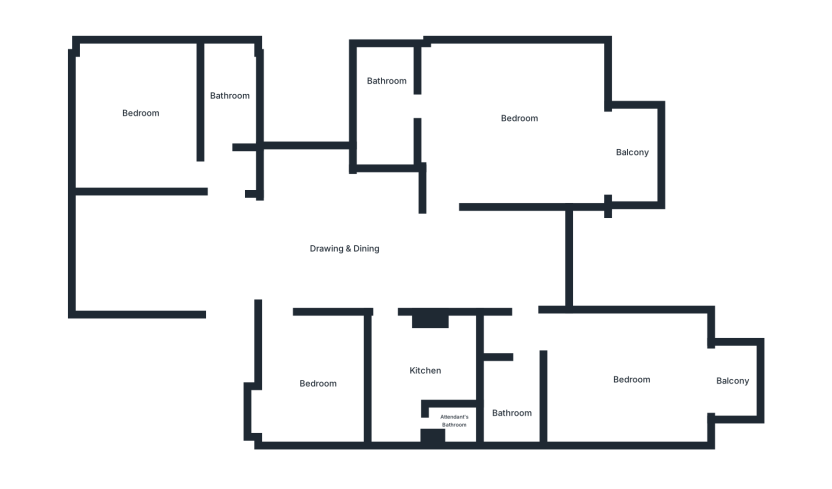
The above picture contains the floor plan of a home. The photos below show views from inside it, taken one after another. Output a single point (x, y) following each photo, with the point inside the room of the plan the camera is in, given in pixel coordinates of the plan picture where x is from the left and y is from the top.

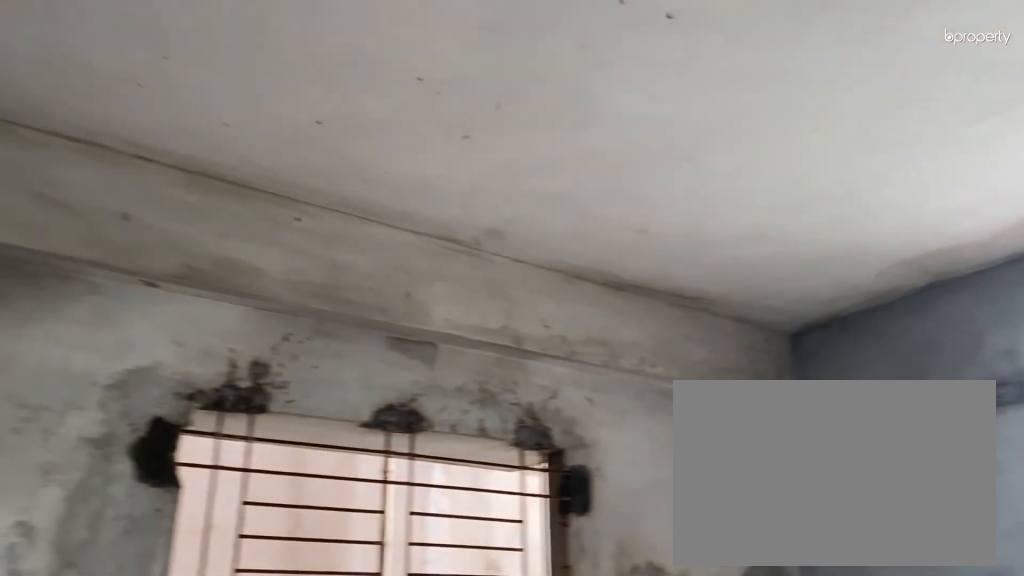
(518, 126)
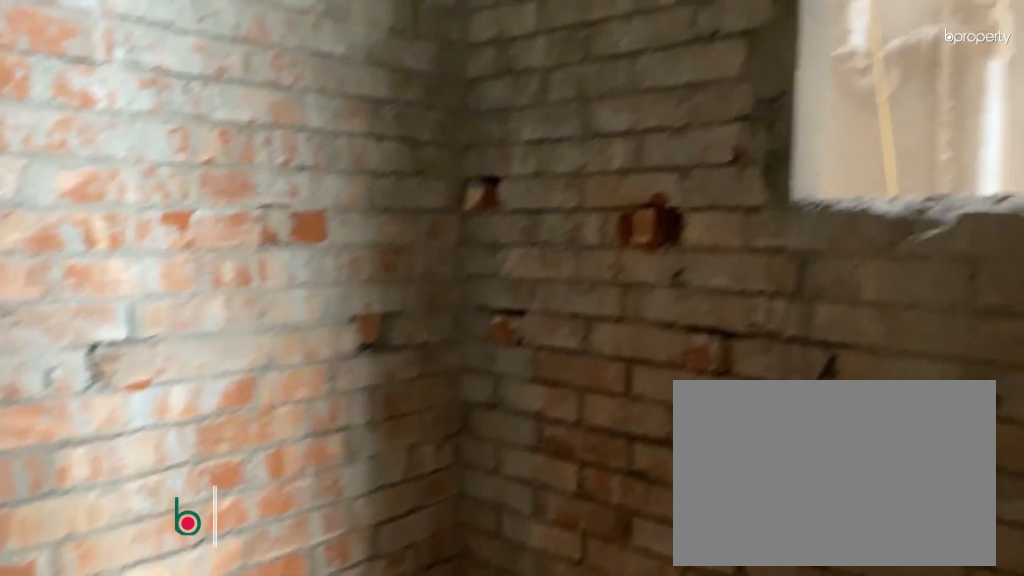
(385, 109)
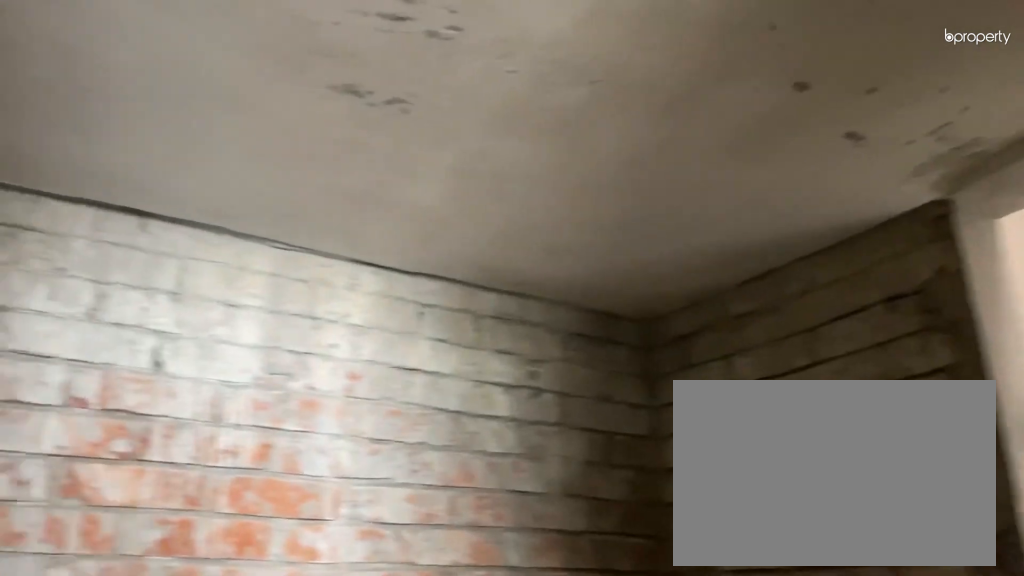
(385, 109)
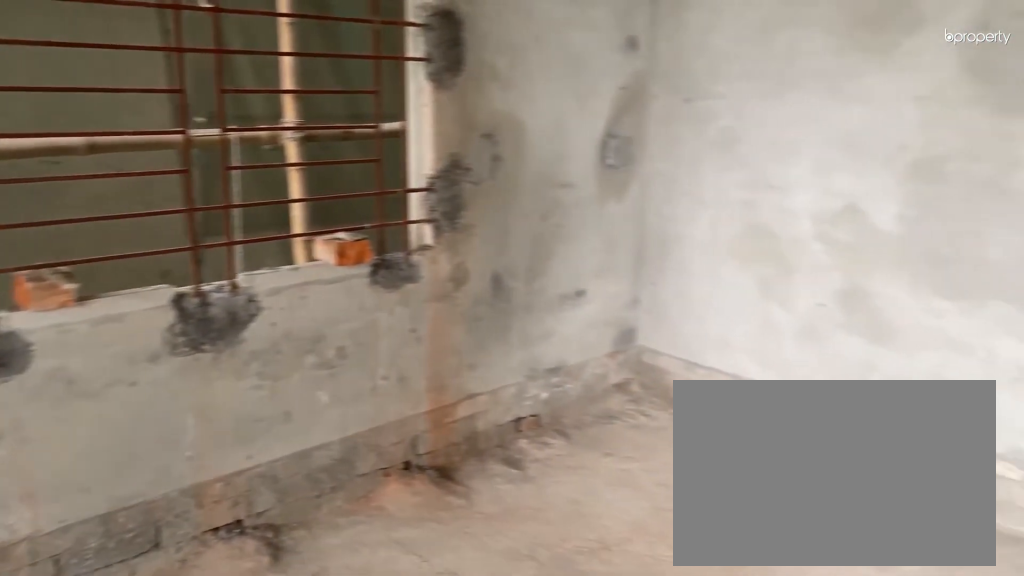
(631, 383)
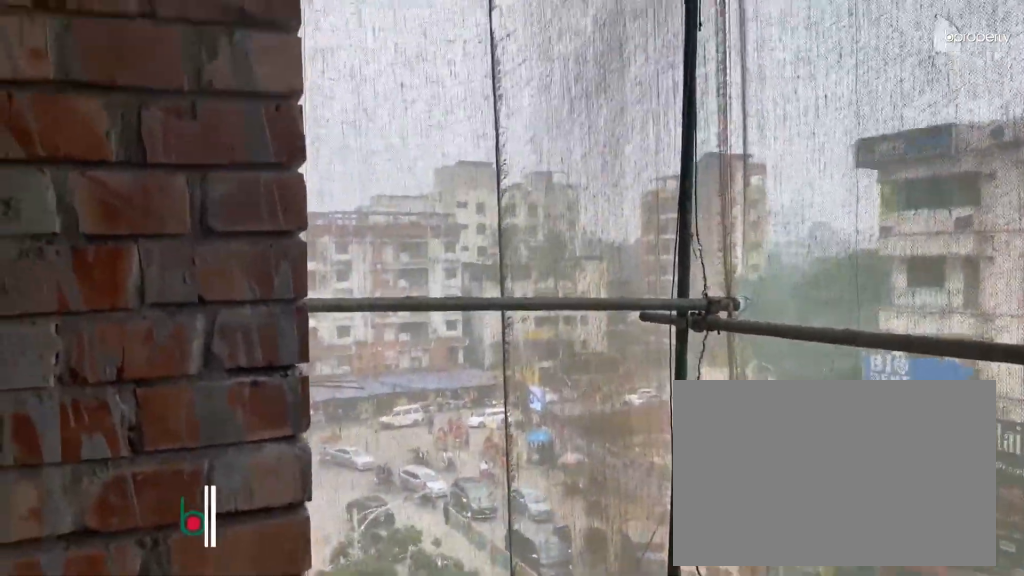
(730, 380)
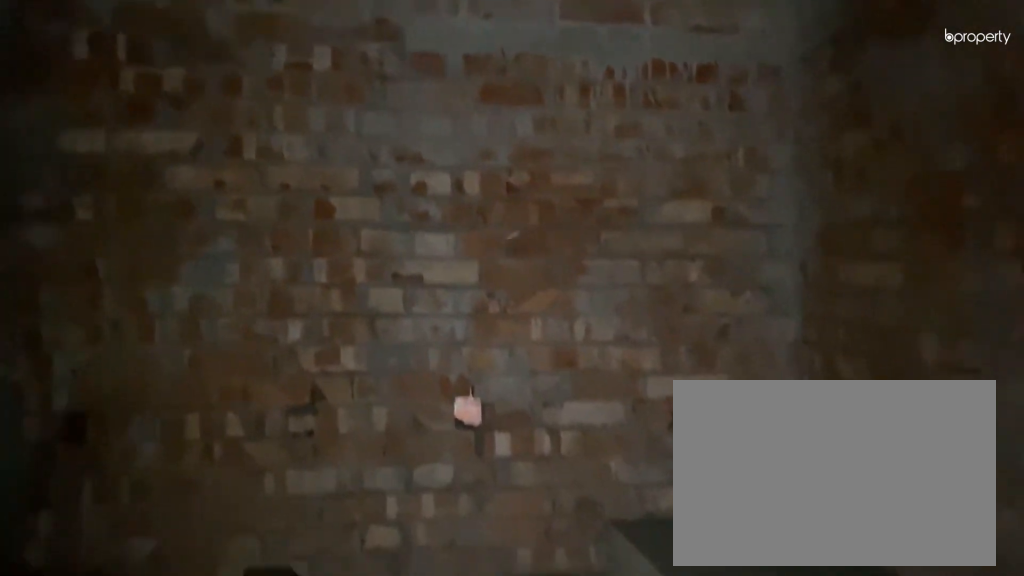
(424, 365)
